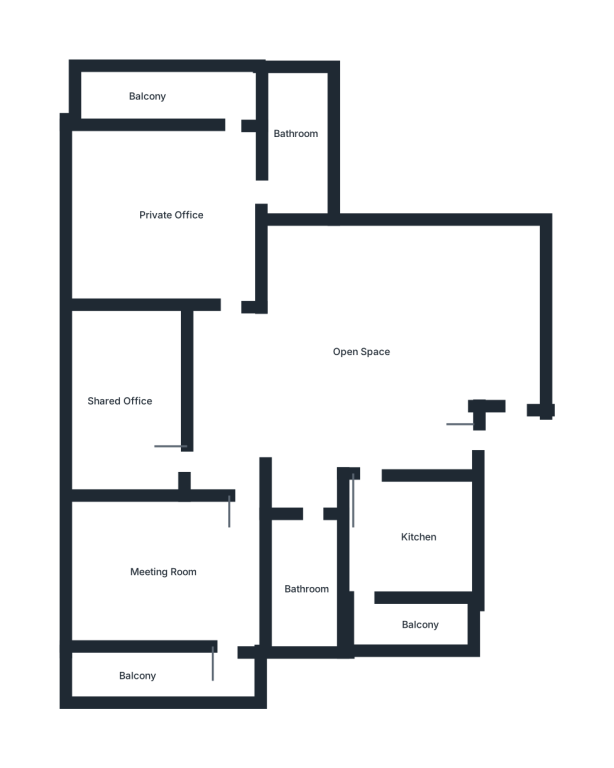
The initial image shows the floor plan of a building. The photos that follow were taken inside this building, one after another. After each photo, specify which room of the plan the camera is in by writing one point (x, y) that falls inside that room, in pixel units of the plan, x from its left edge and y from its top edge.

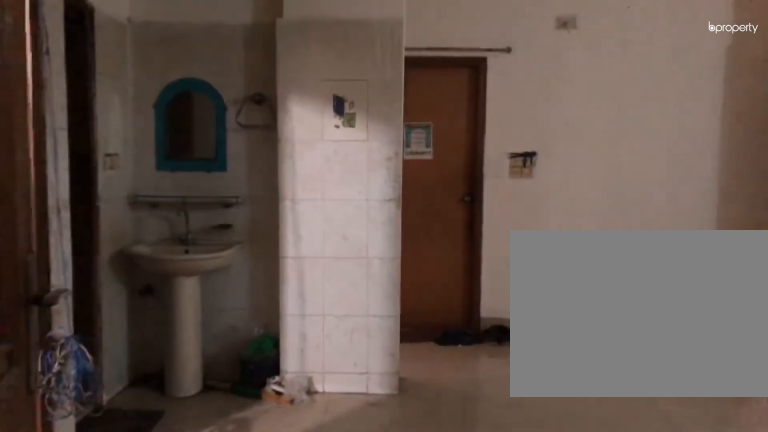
(512, 385)
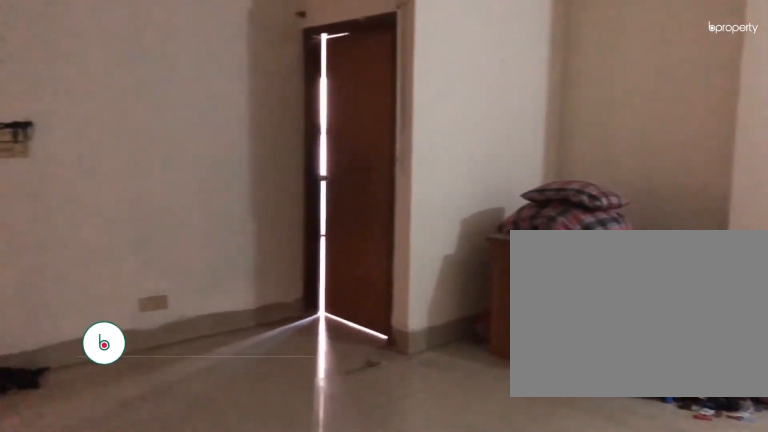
(382, 318)
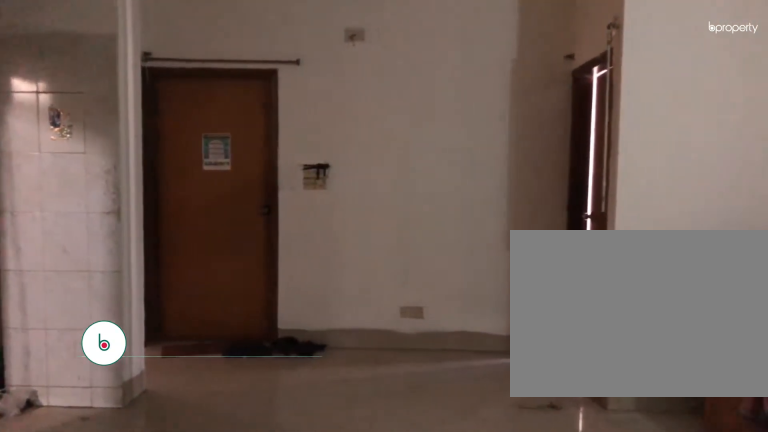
(382, 318)
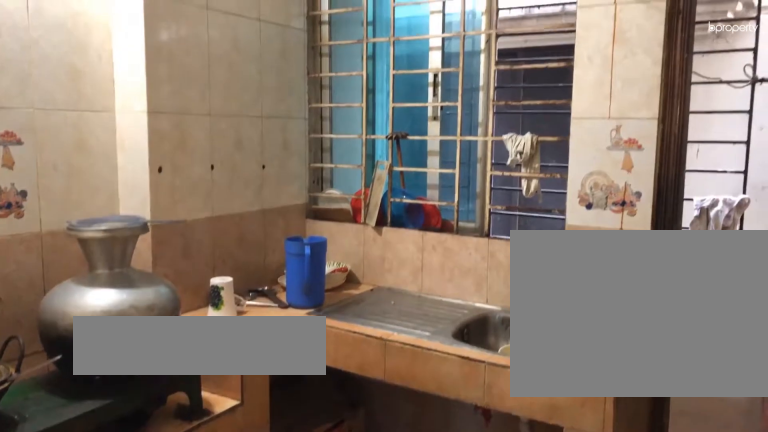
(436, 519)
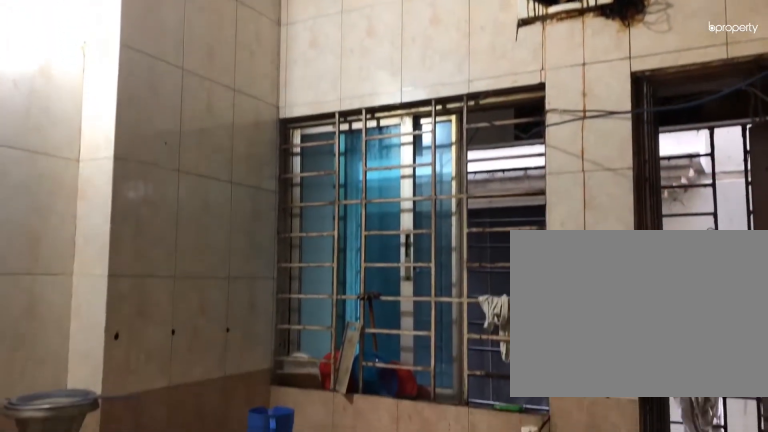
(436, 519)
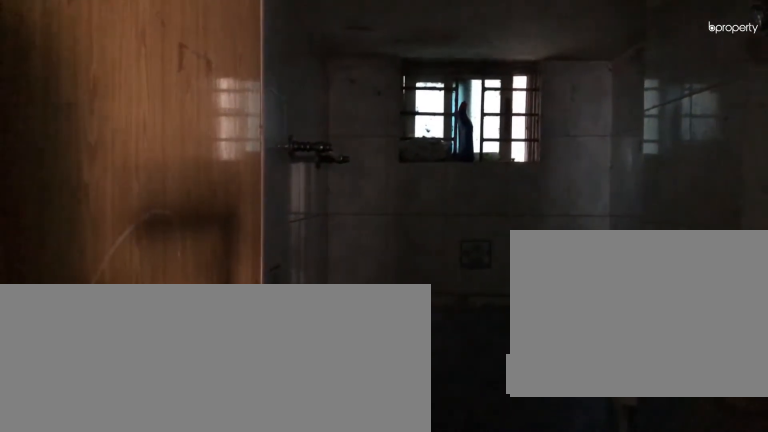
(298, 568)
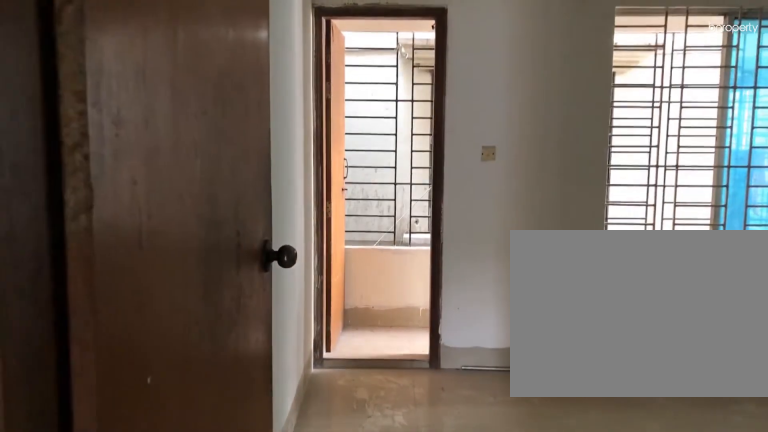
(167, 550)
